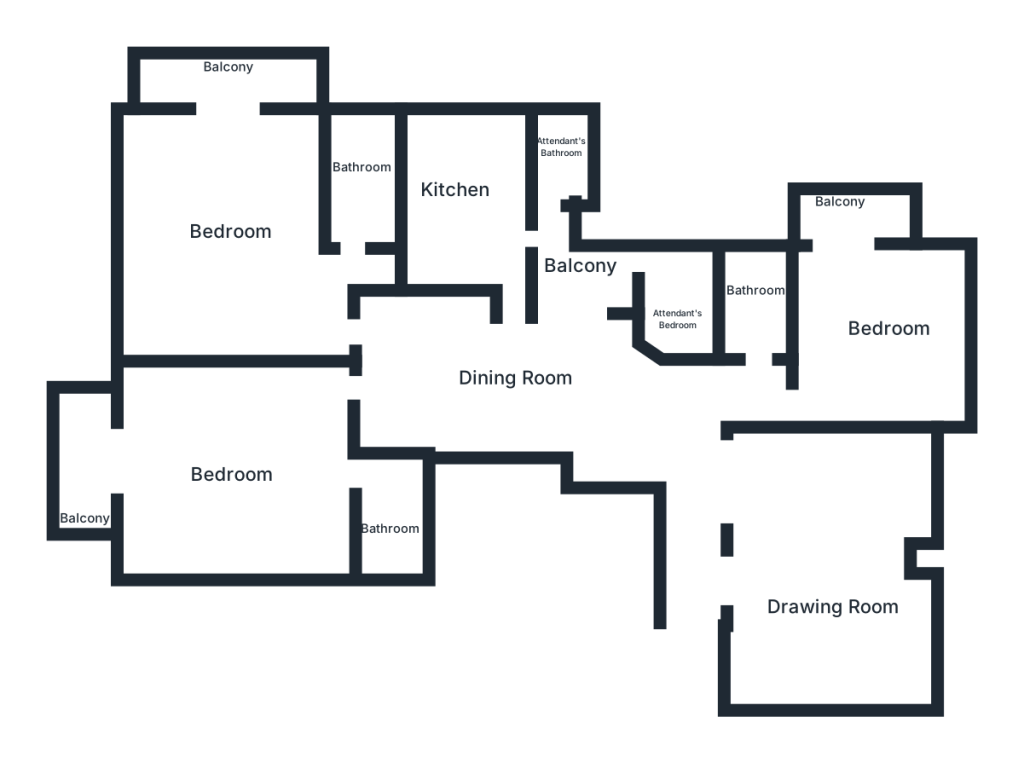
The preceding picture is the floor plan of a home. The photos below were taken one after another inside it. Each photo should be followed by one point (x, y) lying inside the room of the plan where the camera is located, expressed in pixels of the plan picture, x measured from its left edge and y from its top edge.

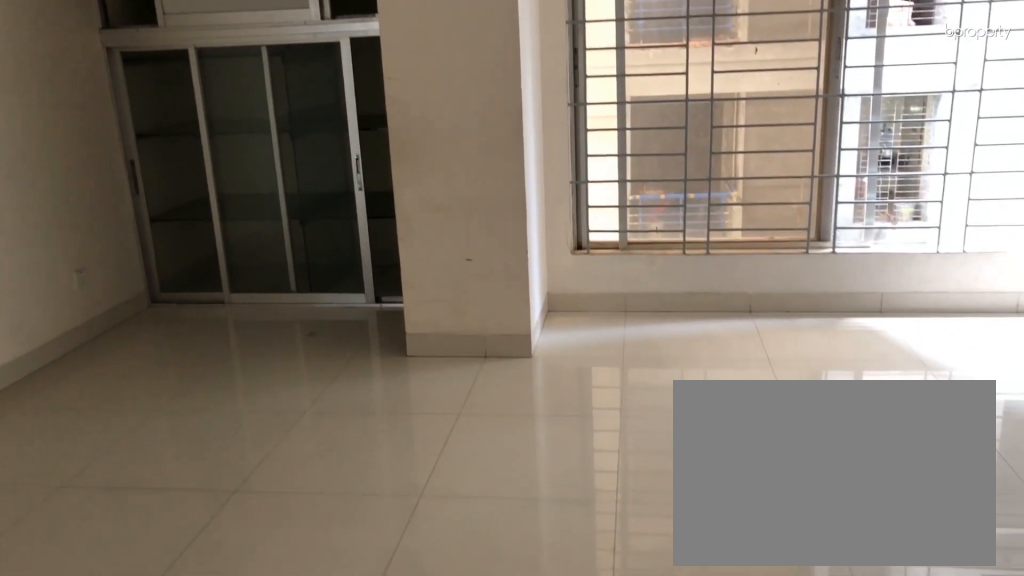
(818, 575)
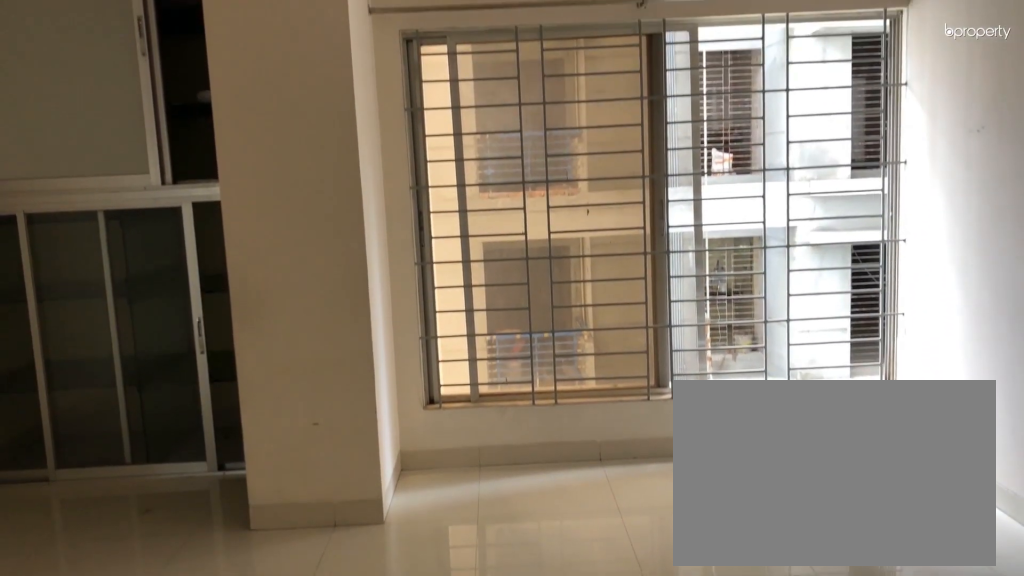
(818, 575)
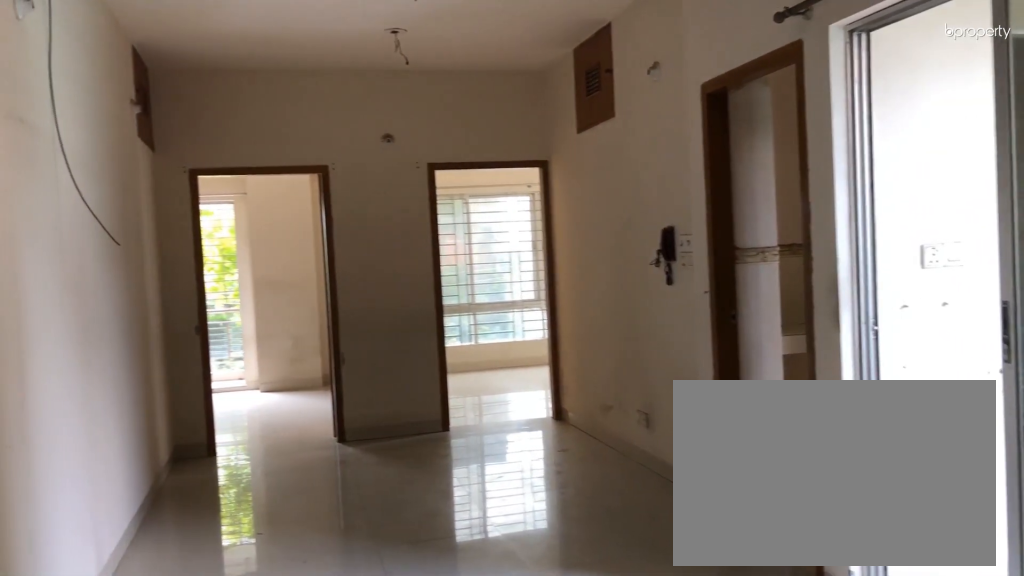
(500, 368)
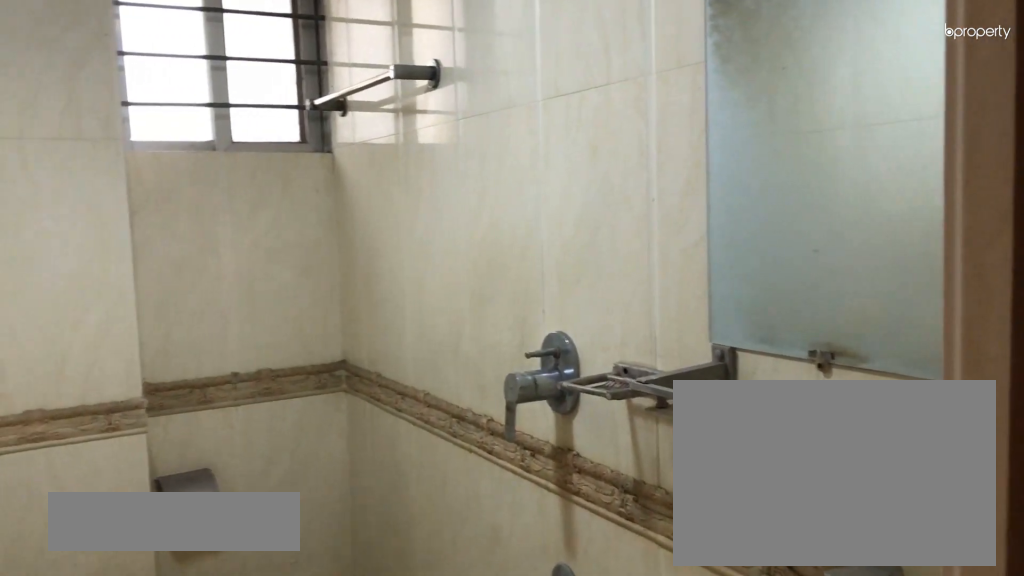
(758, 299)
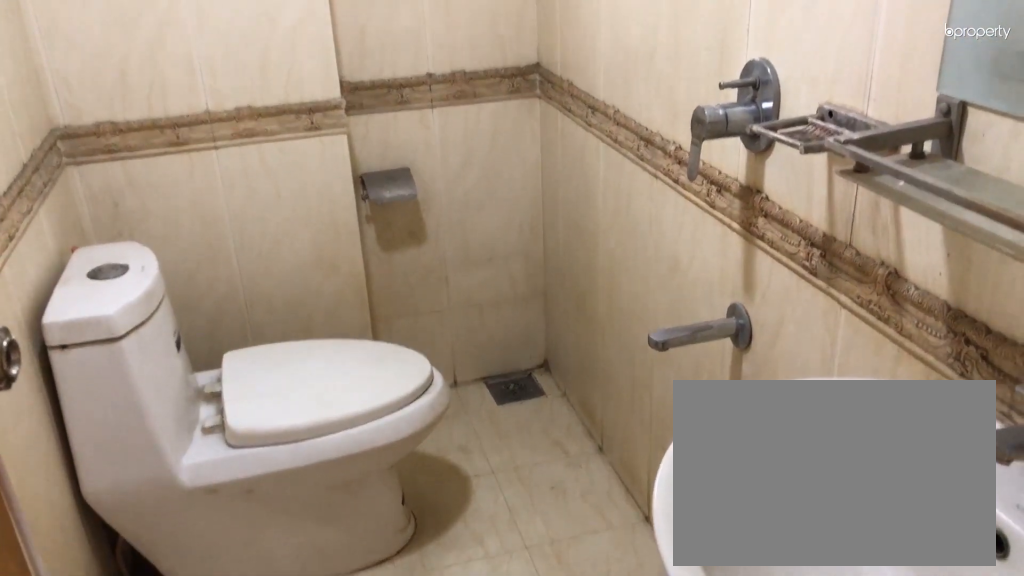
(758, 299)
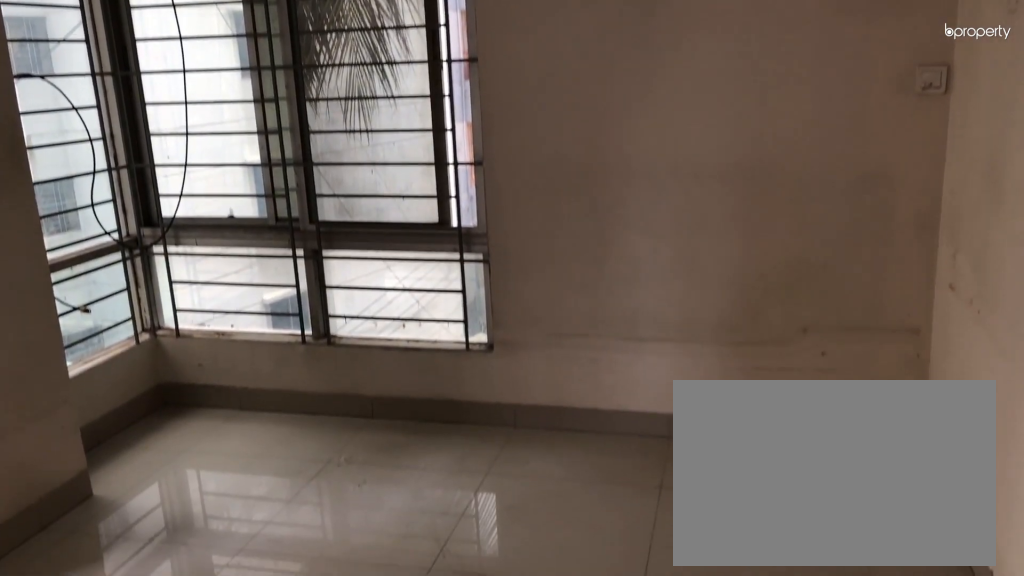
(878, 317)
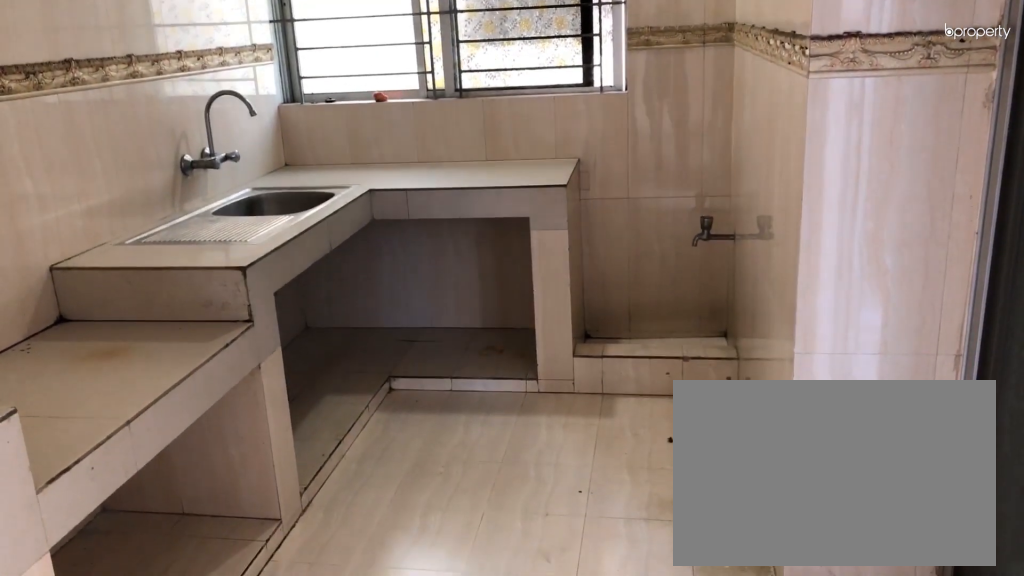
(453, 192)
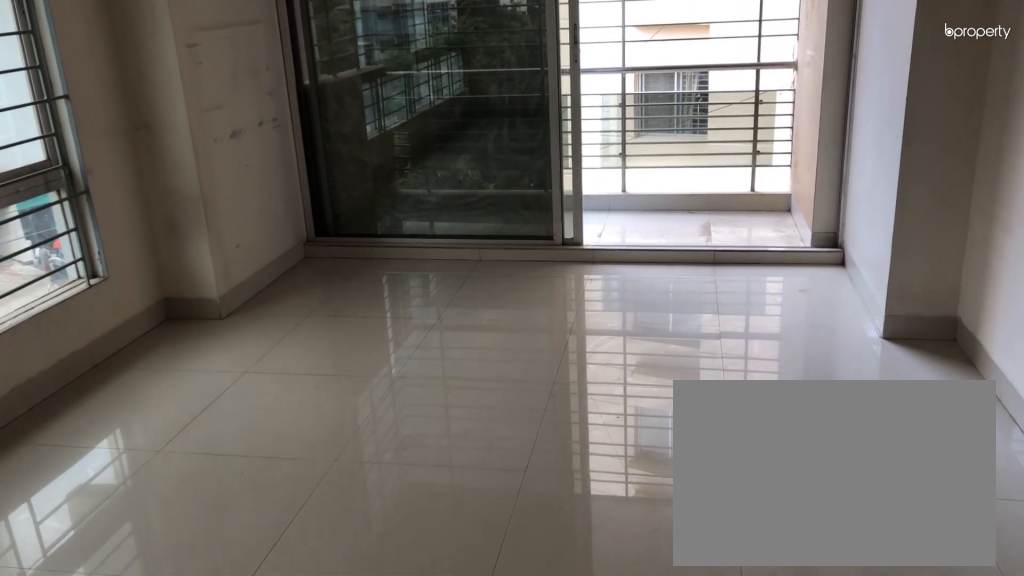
(228, 227)
